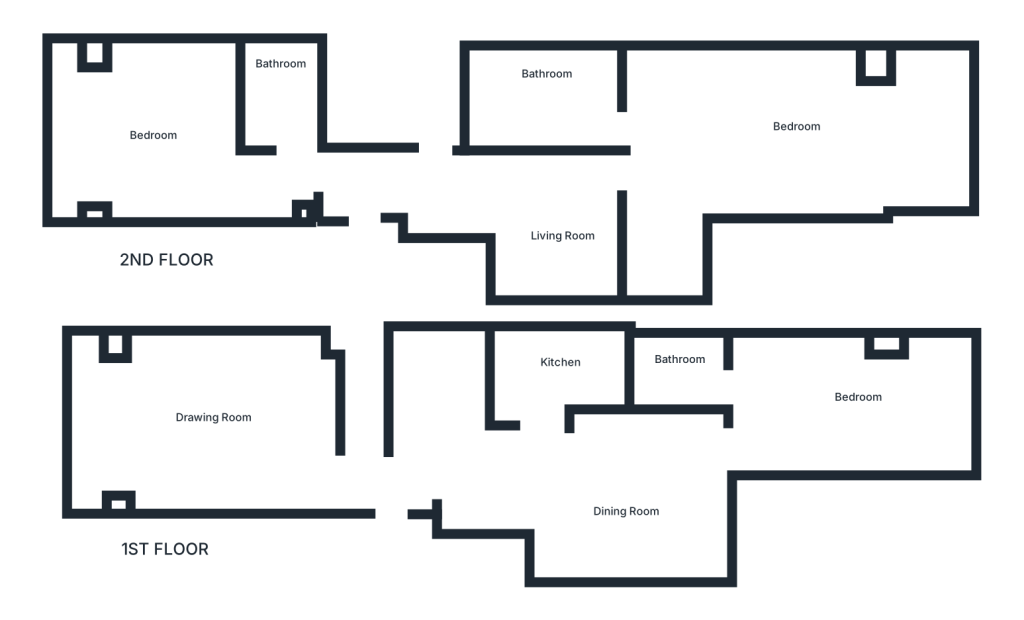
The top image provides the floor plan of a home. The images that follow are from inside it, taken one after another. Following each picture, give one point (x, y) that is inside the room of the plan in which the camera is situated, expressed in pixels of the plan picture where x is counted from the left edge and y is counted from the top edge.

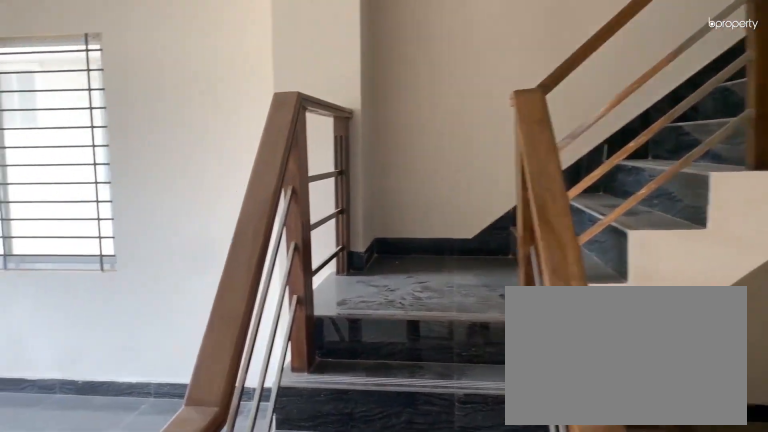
(358, 473)
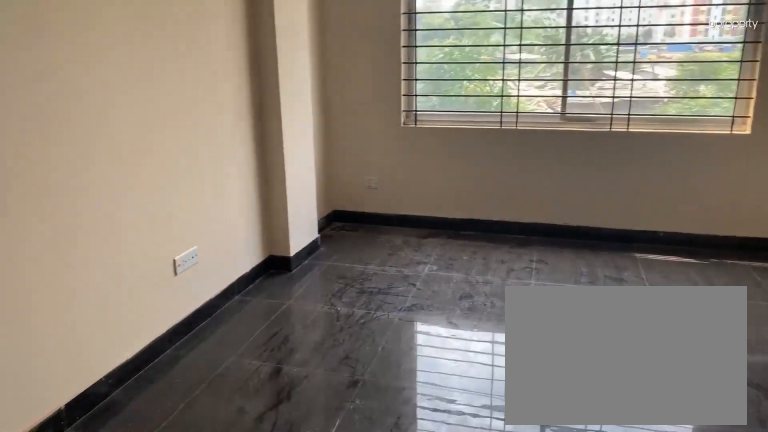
(186, 424)
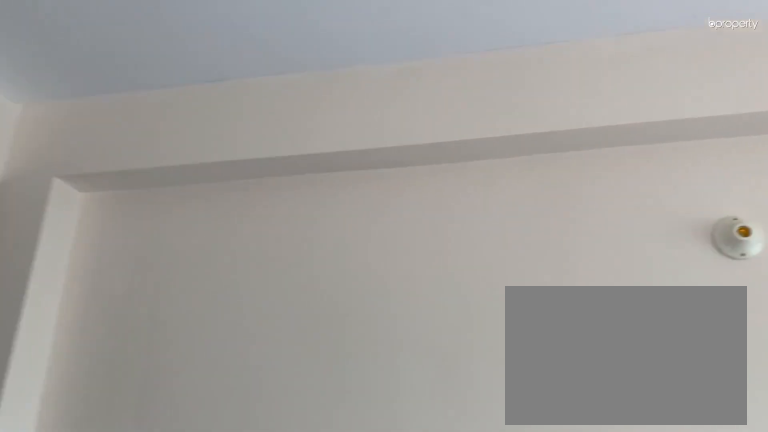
(198, 436)
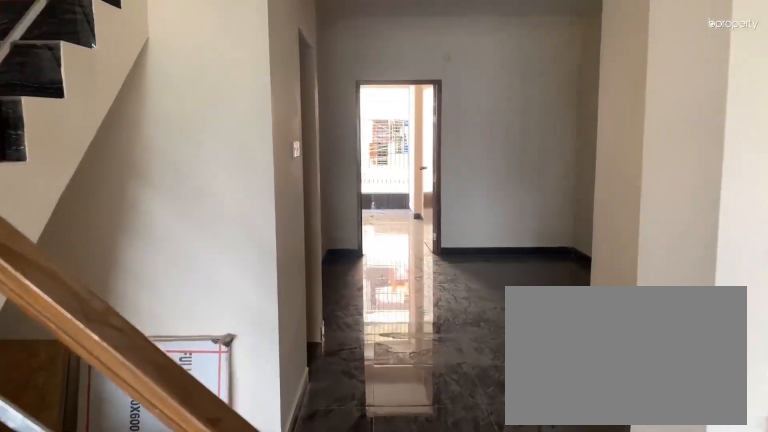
(384, 474)
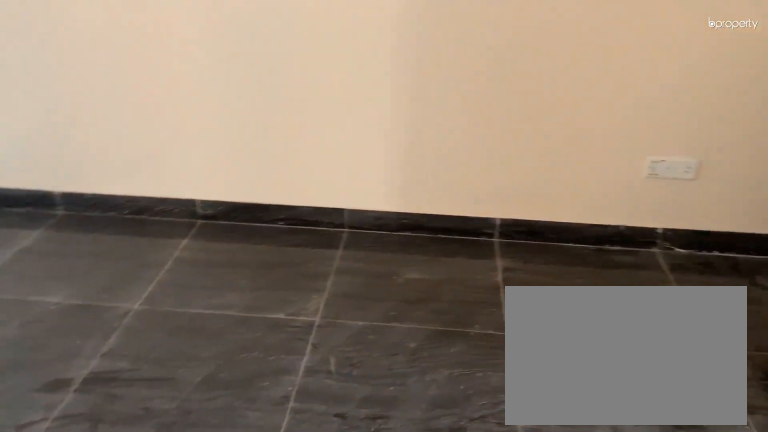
(616, 495)
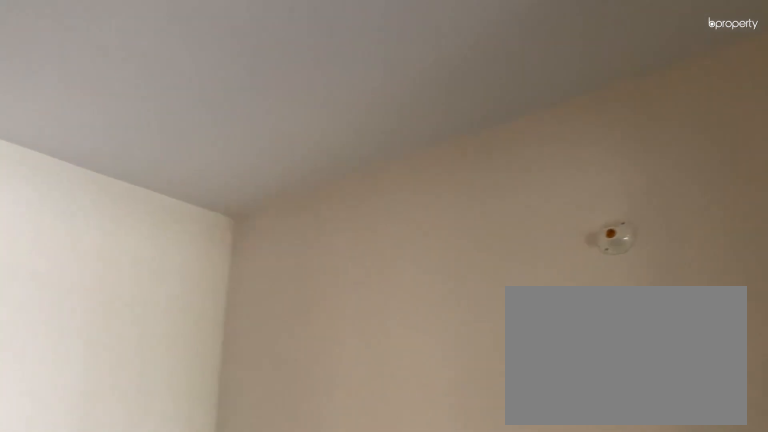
(616, 495)
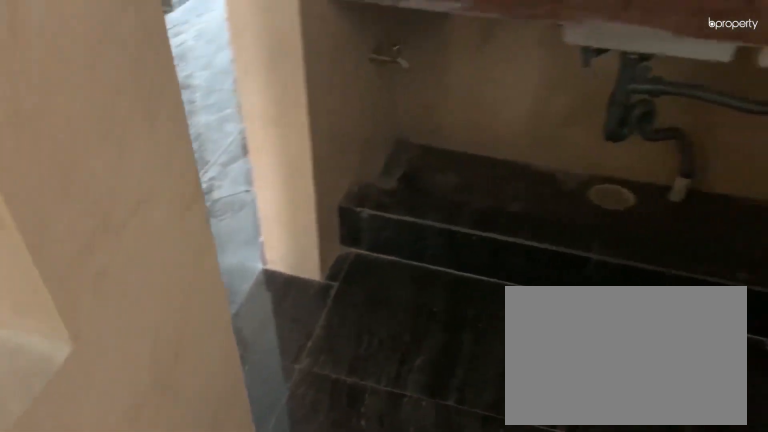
(543, 370)
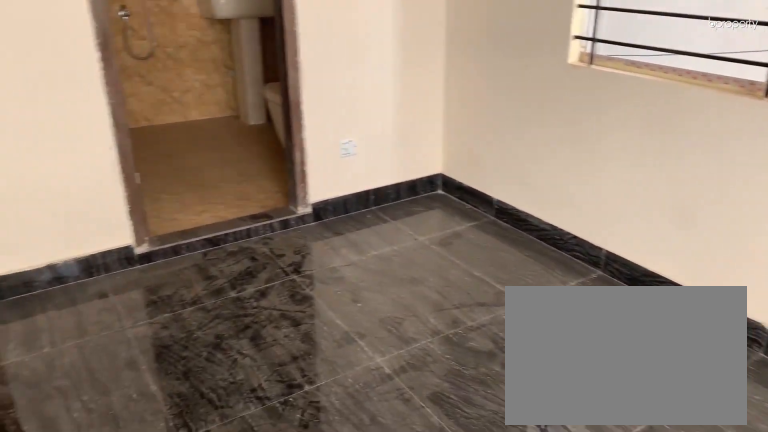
(851, 402)
